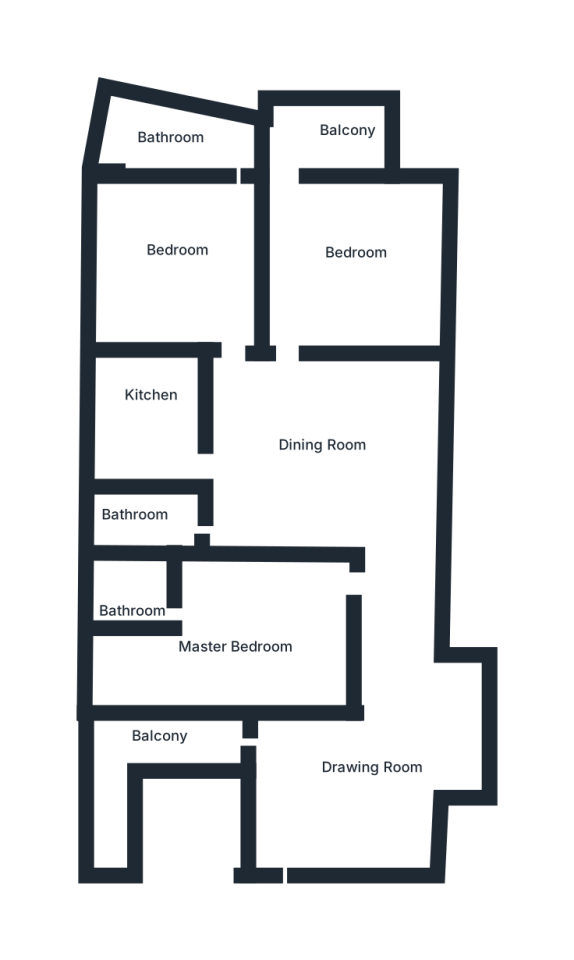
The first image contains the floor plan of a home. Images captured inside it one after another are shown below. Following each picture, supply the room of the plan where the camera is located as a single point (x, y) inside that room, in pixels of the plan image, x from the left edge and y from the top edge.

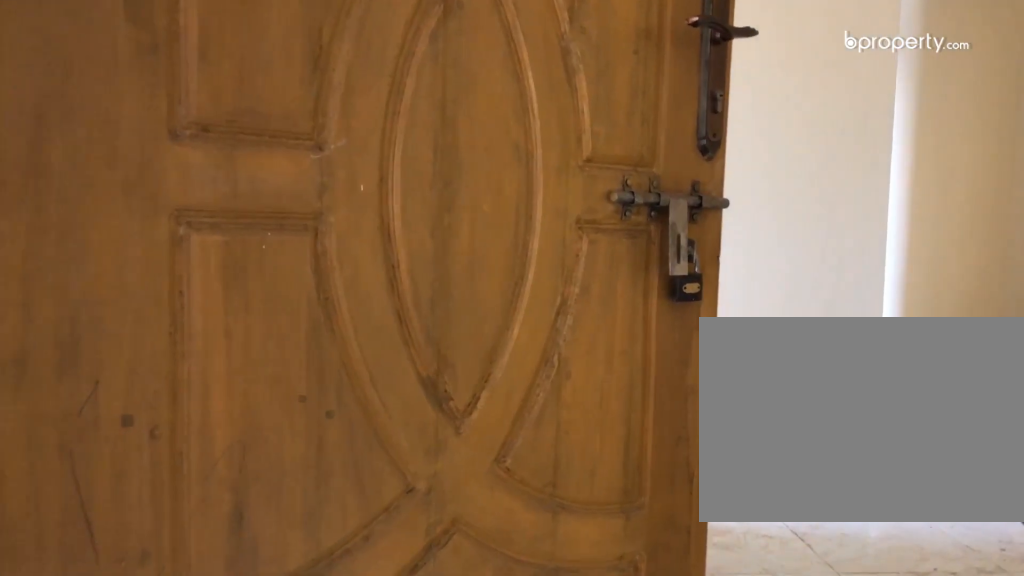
(359, 791)
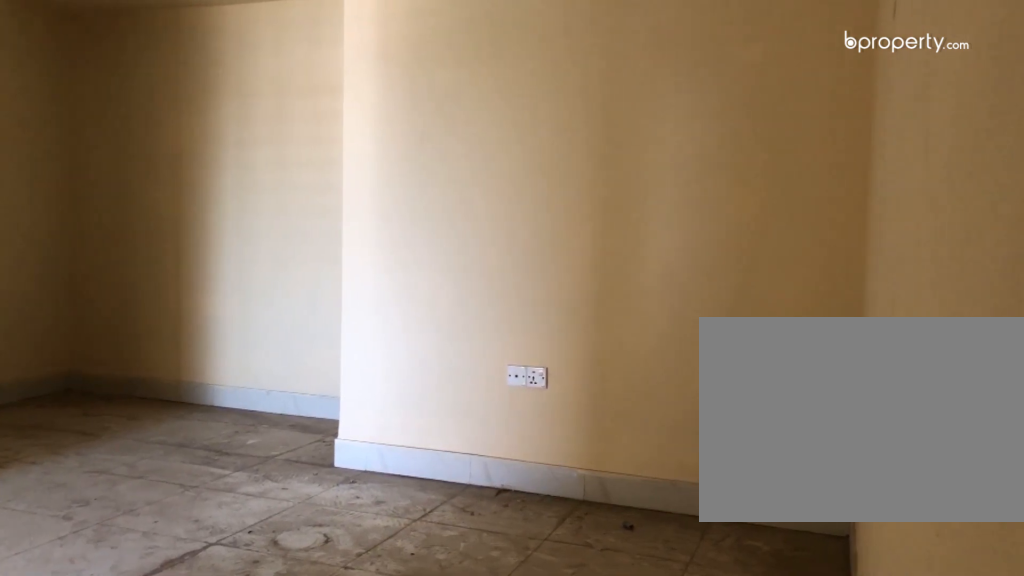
(359, 791)
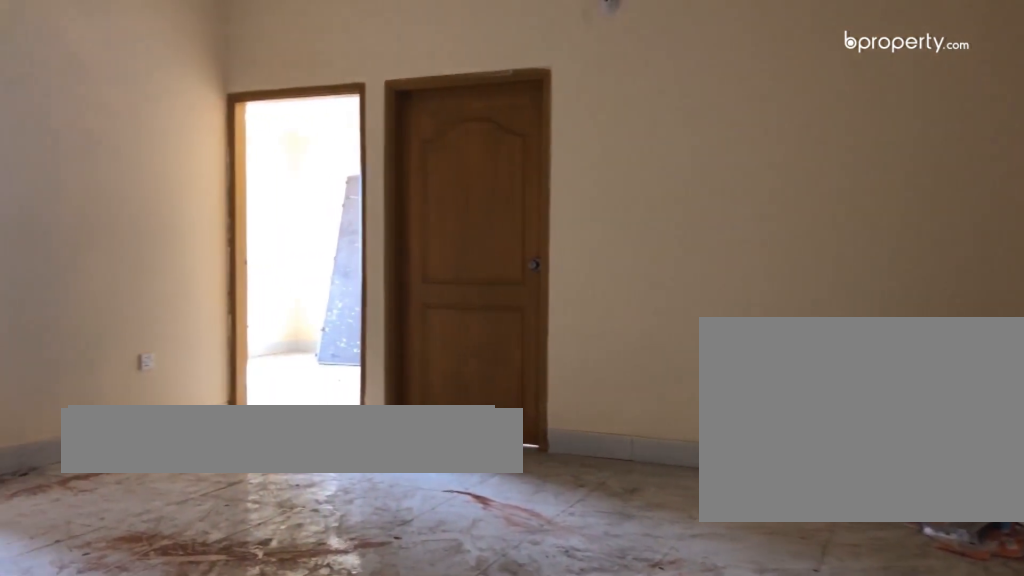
(344, 454)
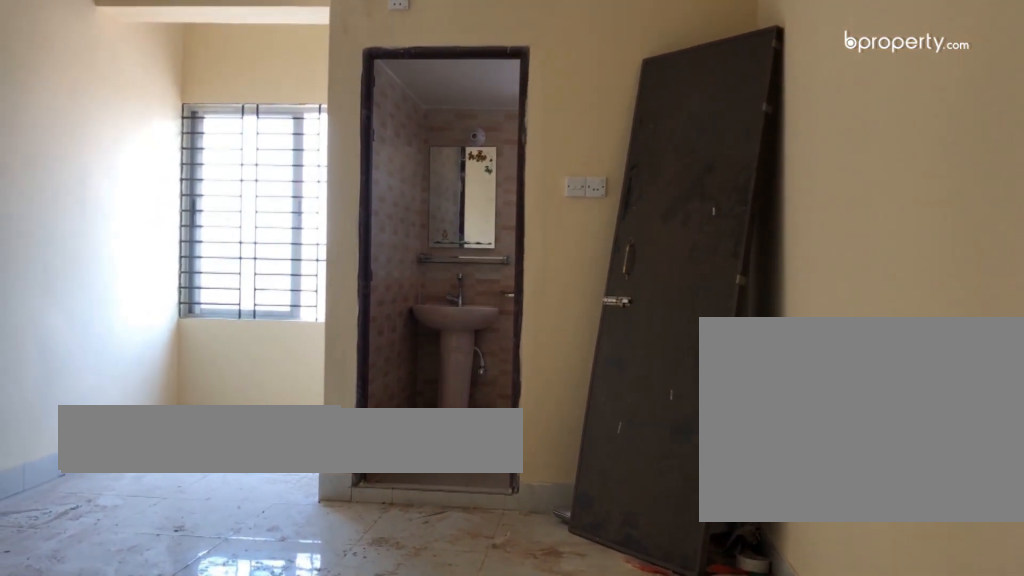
(253, 630)
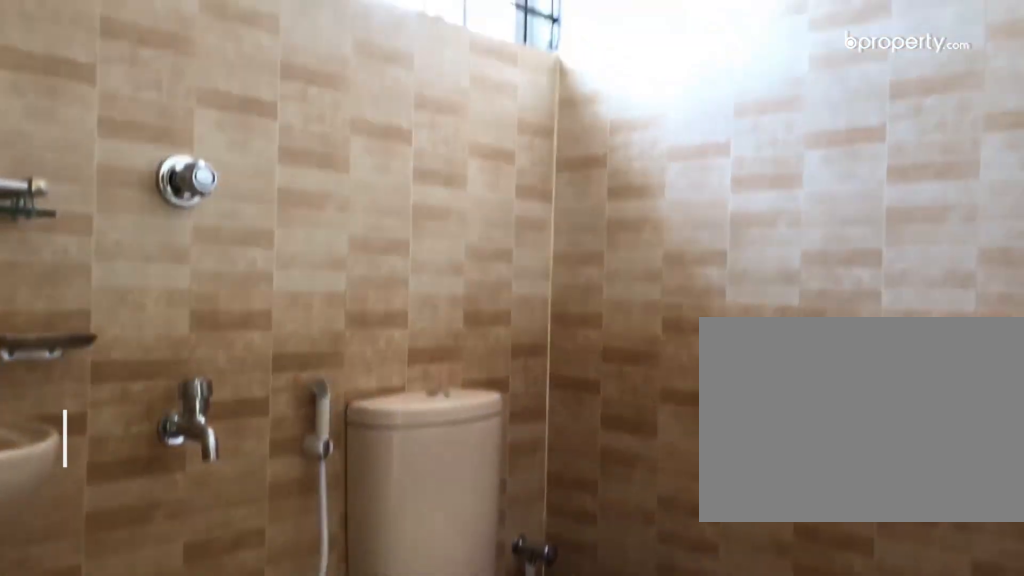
(145, 591)
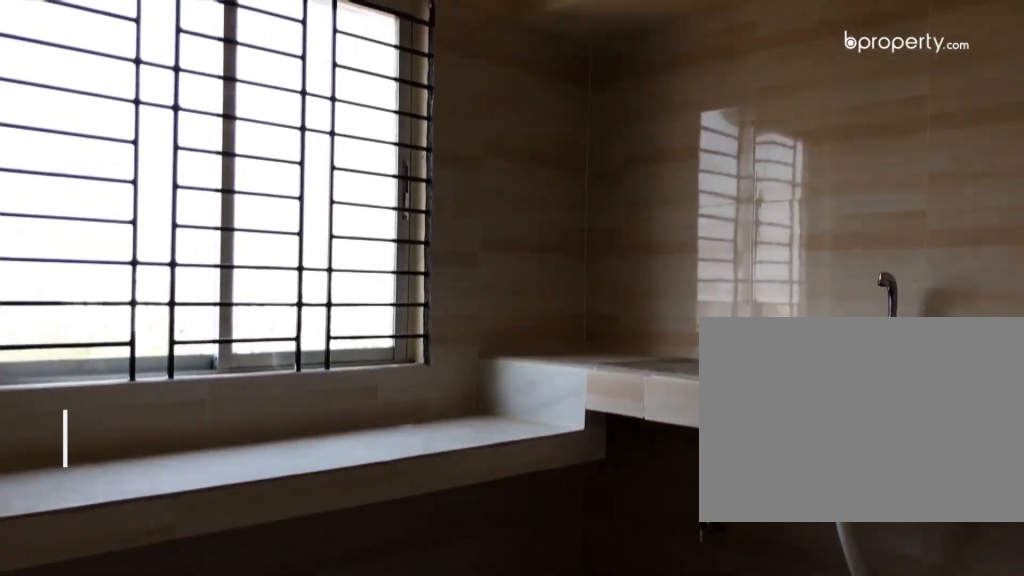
(159, 428)
